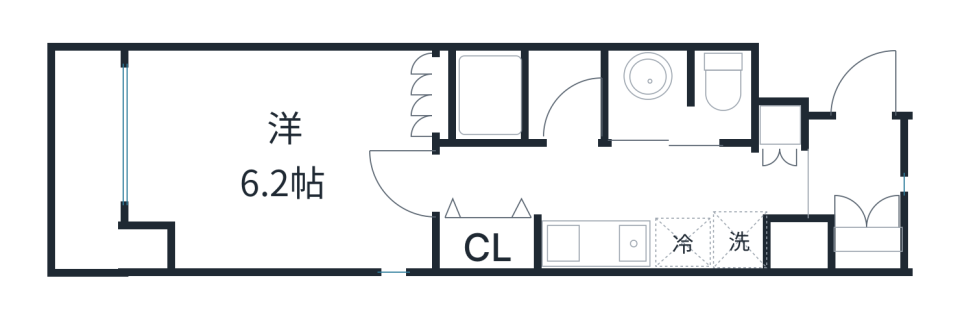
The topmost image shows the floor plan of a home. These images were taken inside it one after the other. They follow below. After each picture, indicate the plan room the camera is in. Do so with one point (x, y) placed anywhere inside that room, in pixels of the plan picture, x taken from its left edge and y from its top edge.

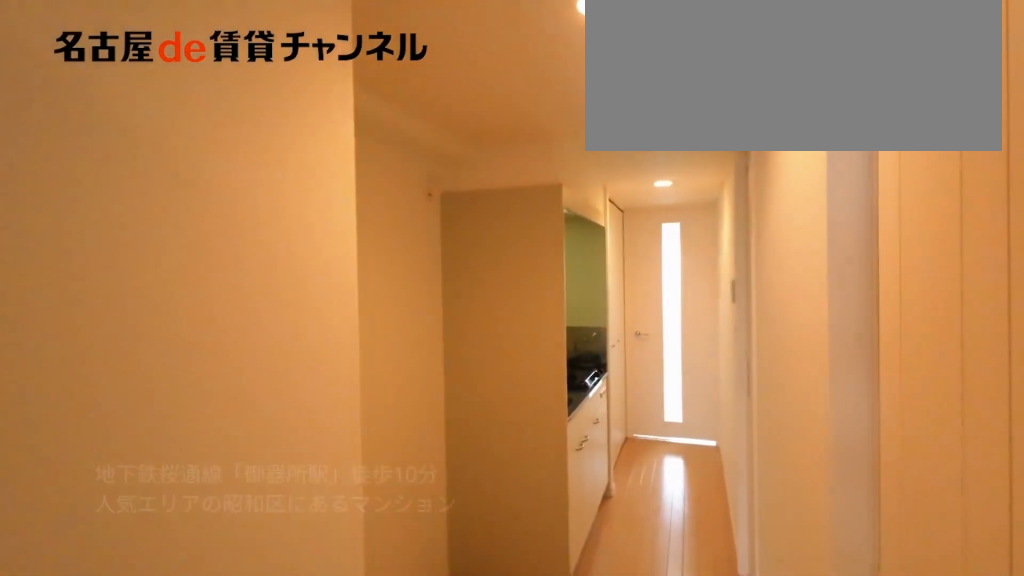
(854, 184)
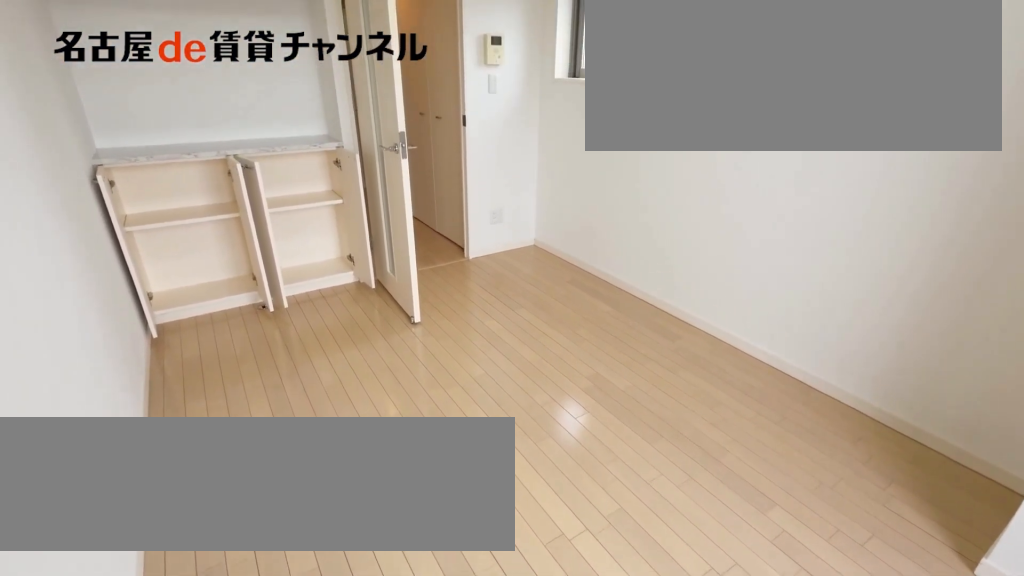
(280, 158)
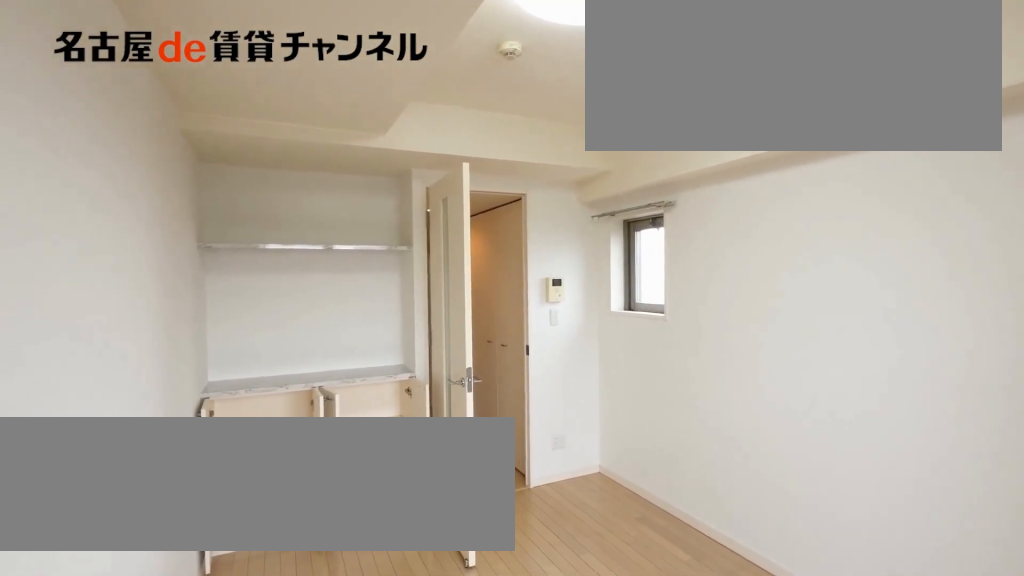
(280, 158)
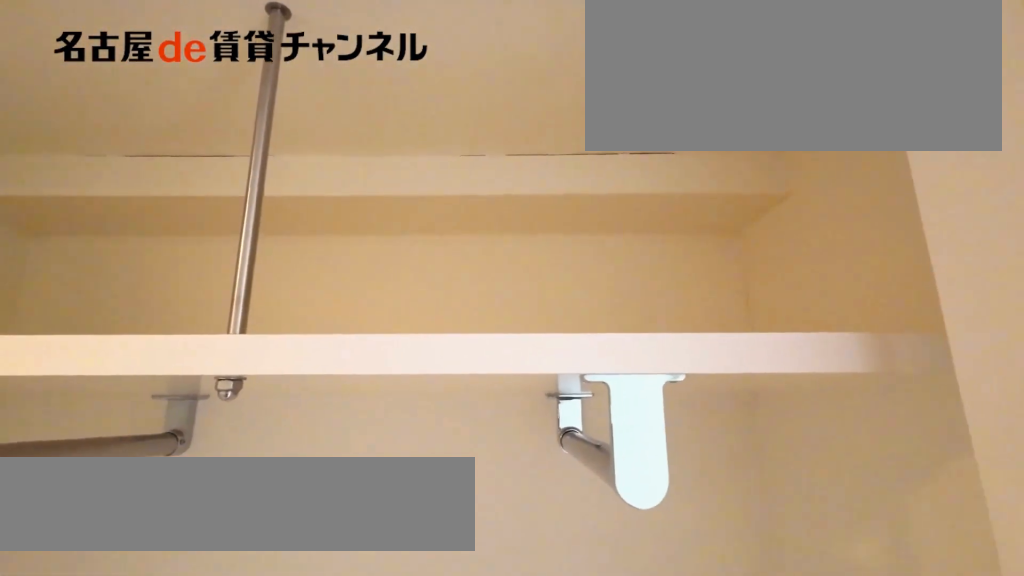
(490, 242)
